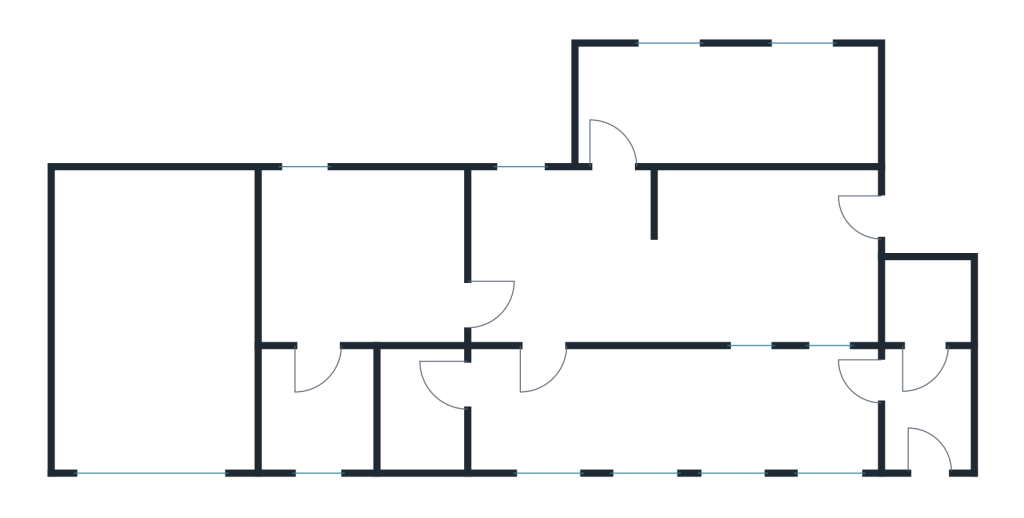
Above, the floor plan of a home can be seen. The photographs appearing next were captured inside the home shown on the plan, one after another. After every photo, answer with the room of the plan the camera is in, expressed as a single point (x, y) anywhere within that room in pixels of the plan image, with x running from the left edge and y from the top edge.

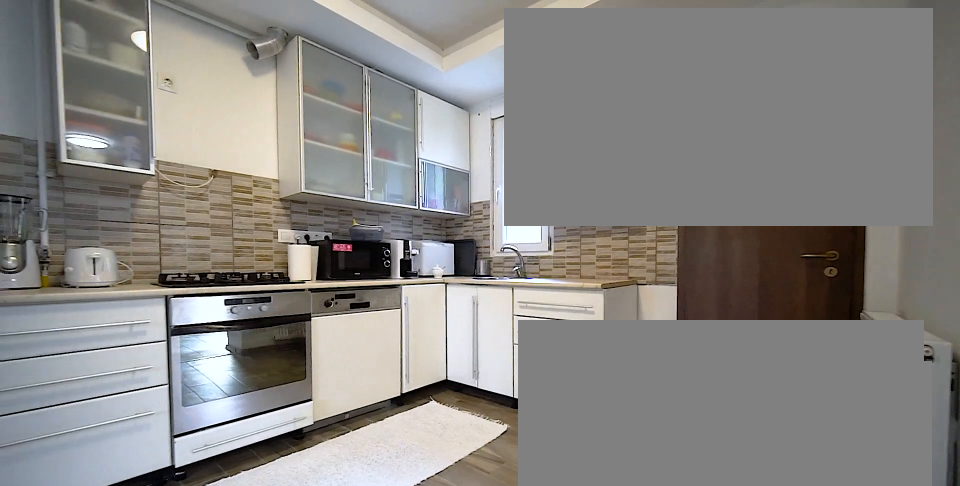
(666, 284)
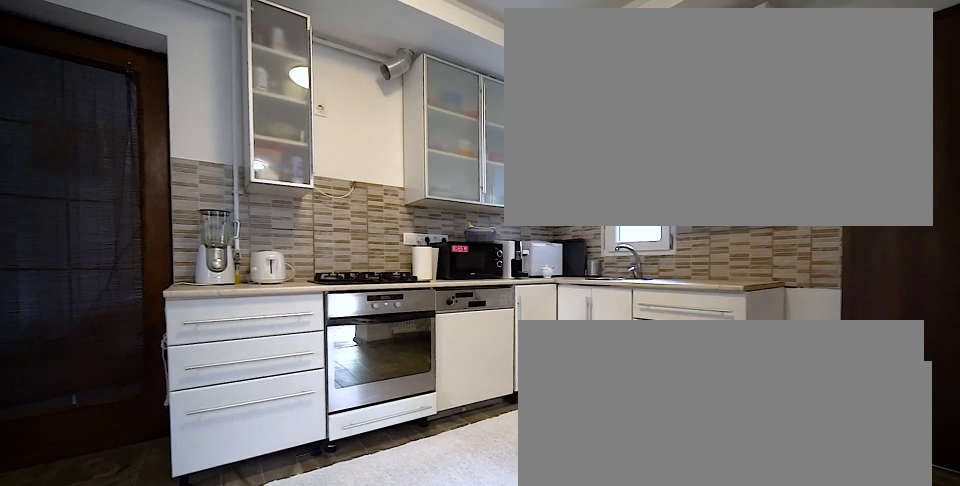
(666, 284)
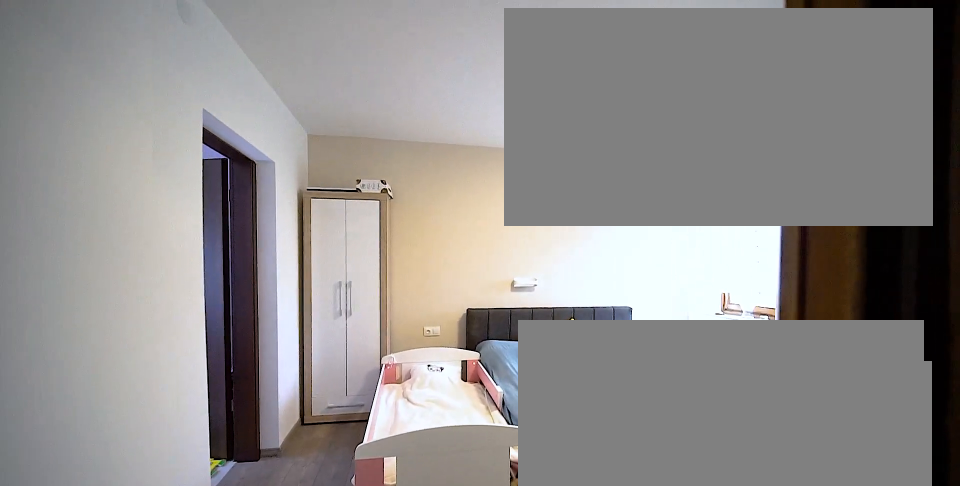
(367, 262)
